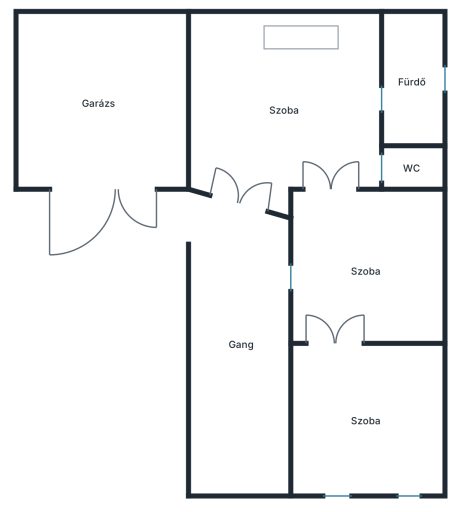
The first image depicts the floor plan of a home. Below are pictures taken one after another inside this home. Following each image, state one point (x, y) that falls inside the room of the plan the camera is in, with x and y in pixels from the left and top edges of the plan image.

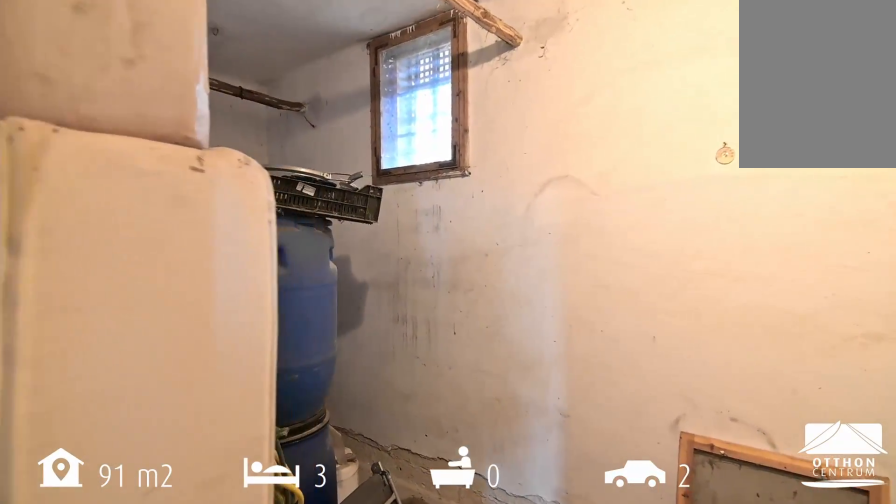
(413, 95)
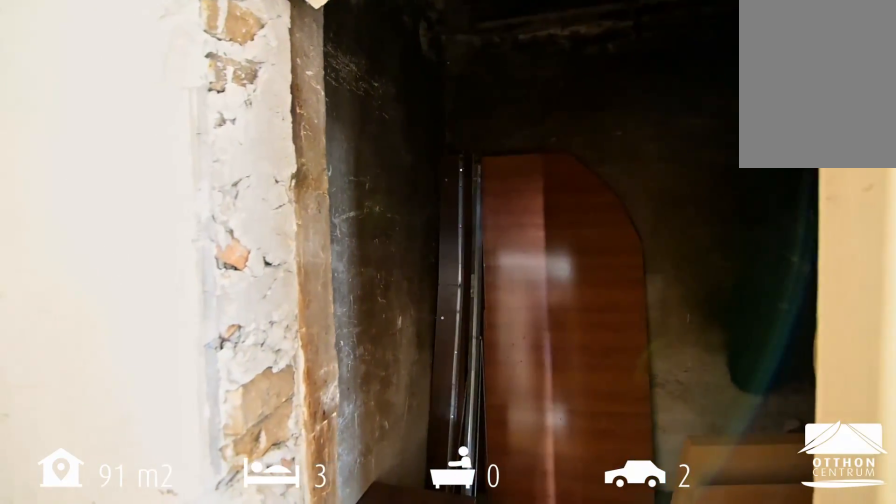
(413, 166)
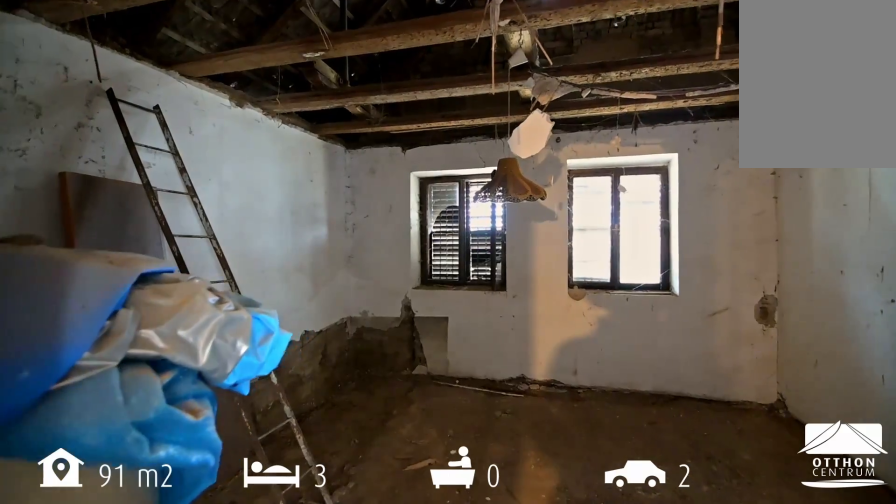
(377, 436)
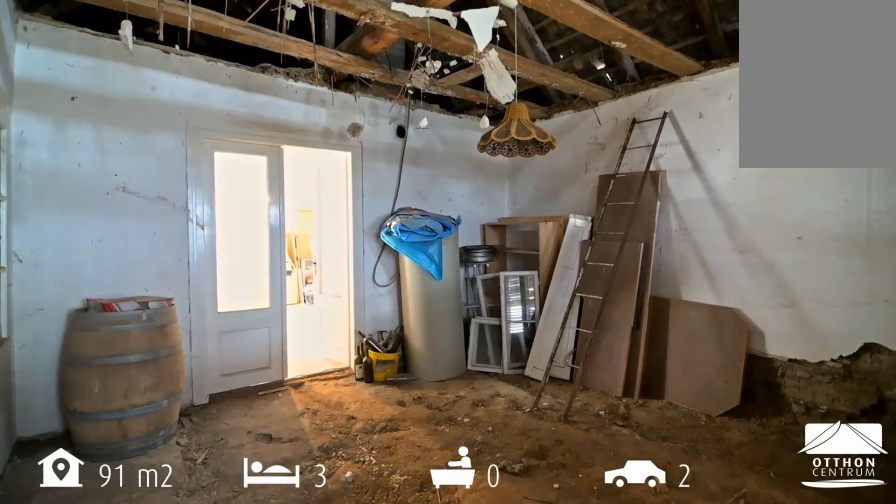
(378, 436)
